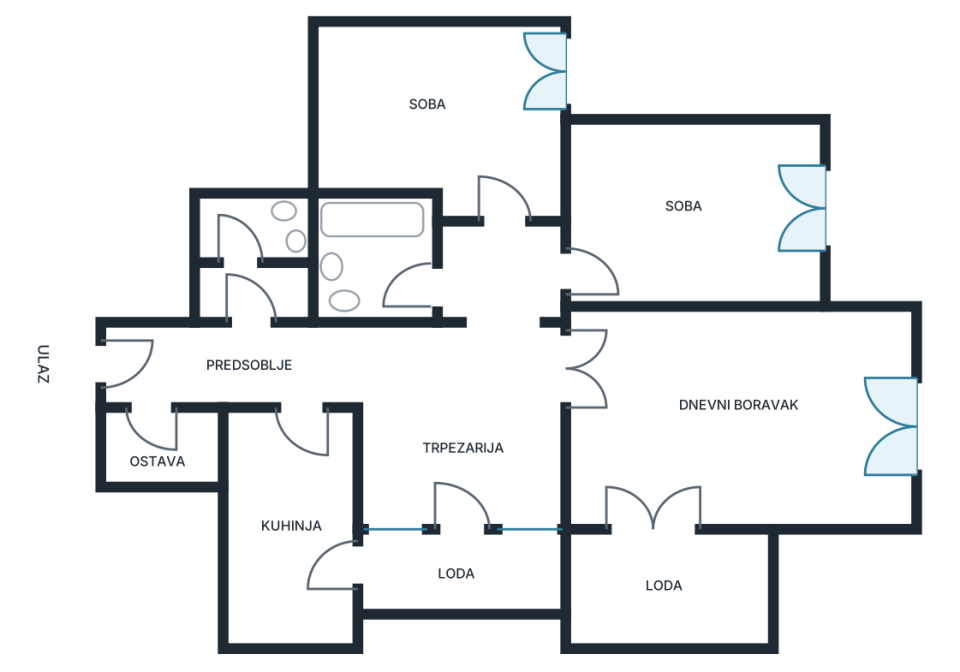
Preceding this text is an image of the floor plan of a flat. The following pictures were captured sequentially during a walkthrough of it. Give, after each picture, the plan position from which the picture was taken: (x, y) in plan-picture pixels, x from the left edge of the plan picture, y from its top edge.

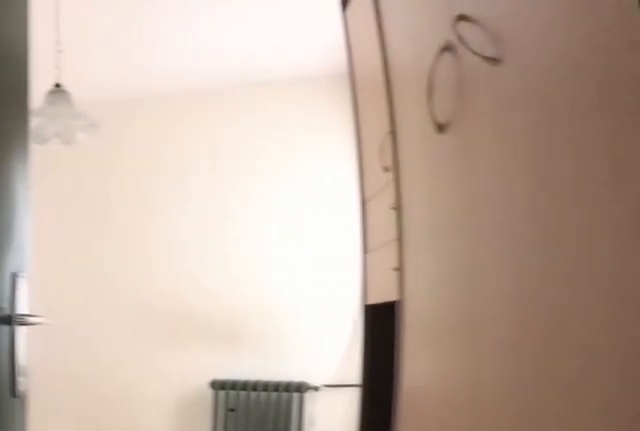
(515, 292)
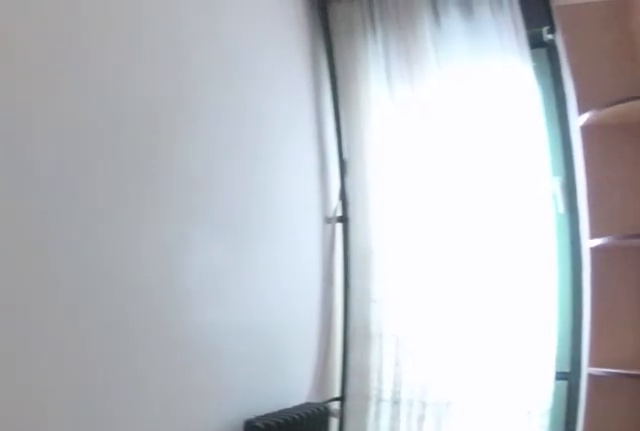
(354, 92)
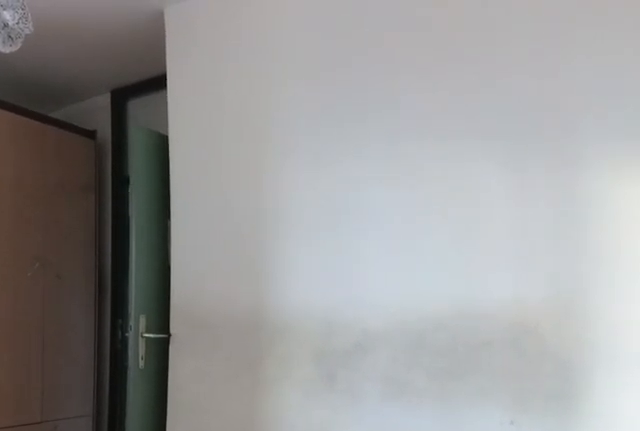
(340, 60)
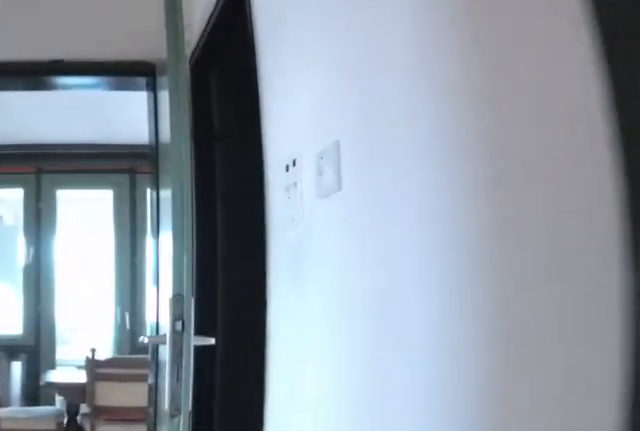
(514, 200)
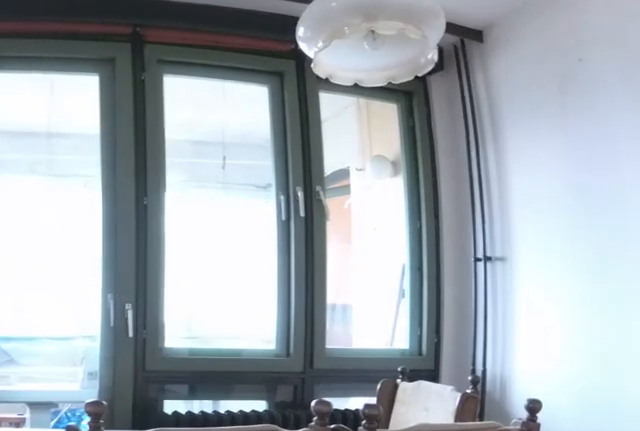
(509, 341)
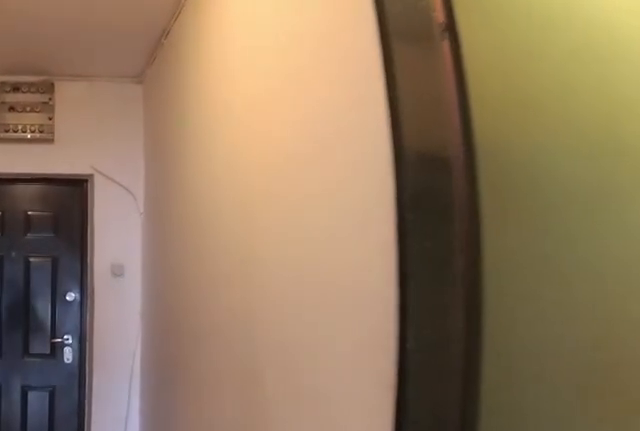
(322, 375)
